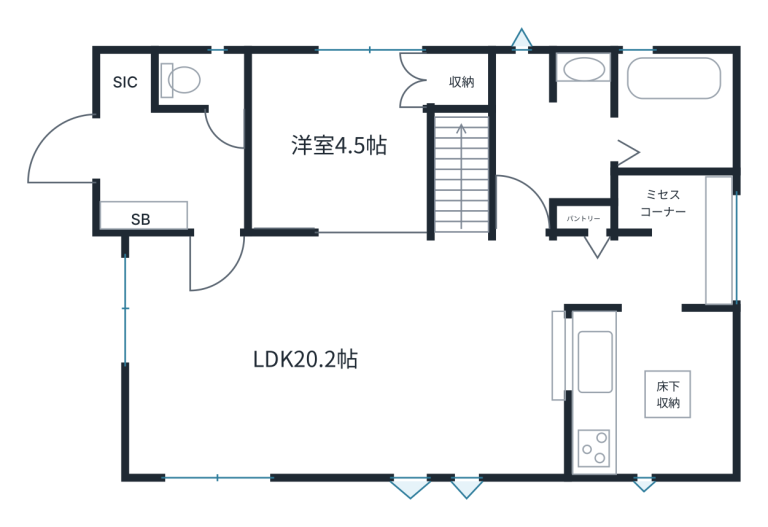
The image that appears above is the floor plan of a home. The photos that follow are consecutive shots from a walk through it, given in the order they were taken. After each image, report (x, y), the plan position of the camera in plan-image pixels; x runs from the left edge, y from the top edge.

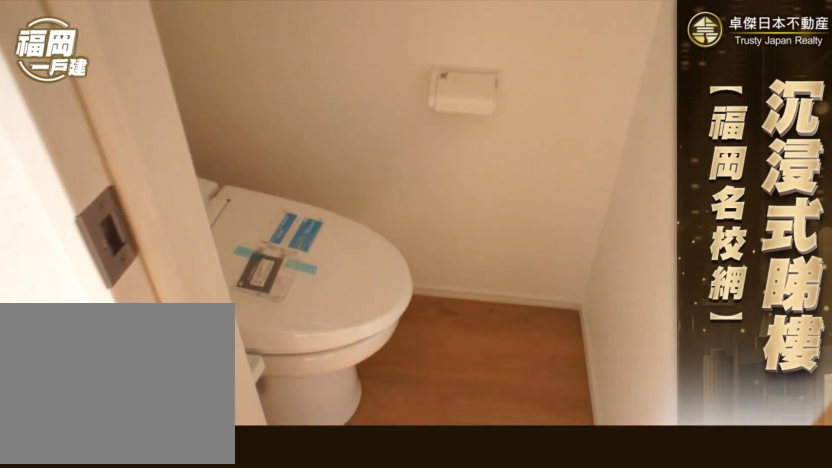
(197, 66)
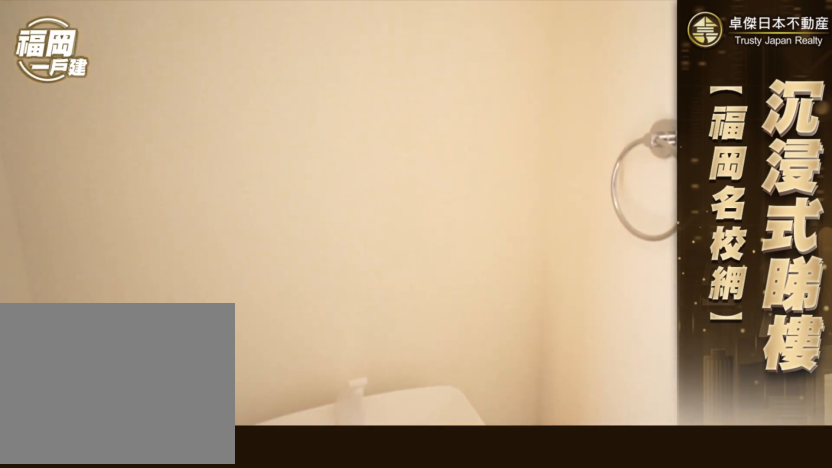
(189, 73)
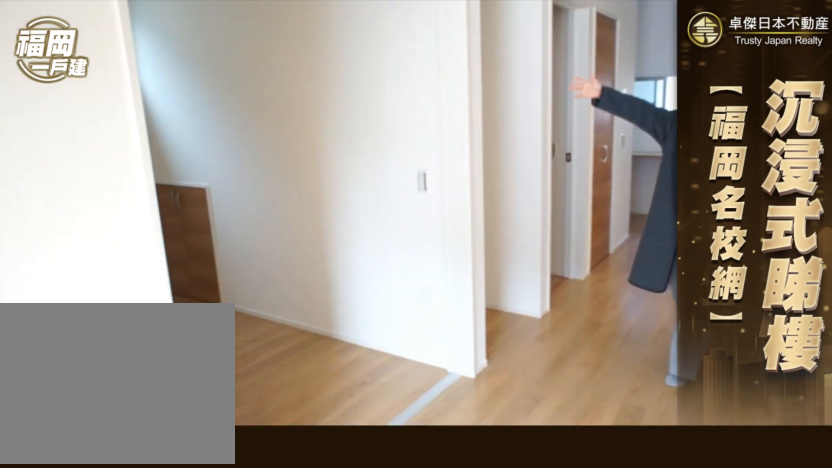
(363, 217)
